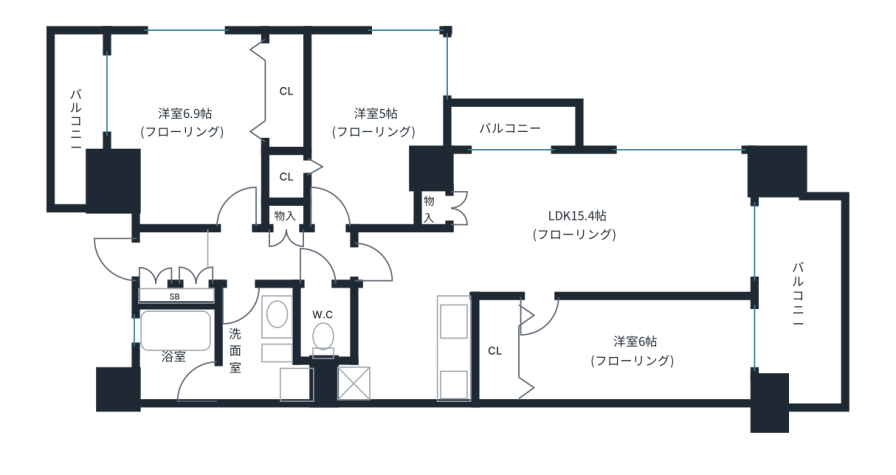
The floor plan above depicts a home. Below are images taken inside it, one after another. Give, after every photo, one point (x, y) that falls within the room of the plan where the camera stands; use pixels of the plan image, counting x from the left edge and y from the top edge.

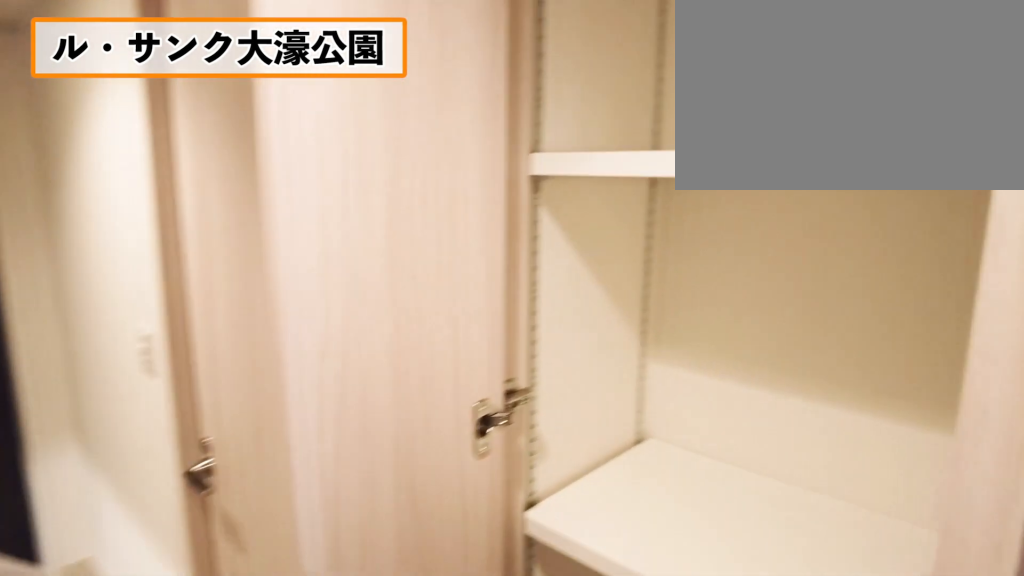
(285, 251)
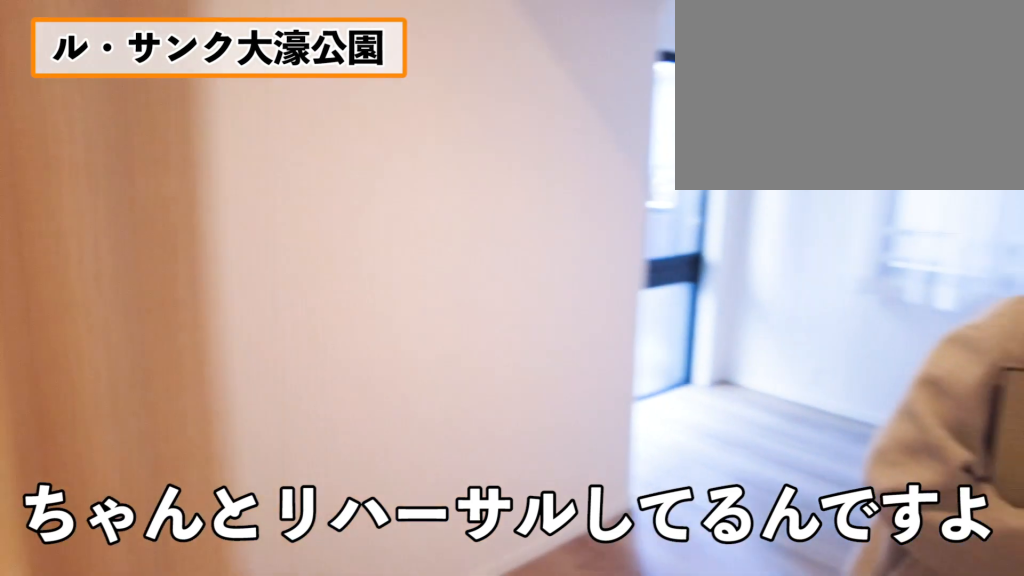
(186, 120)
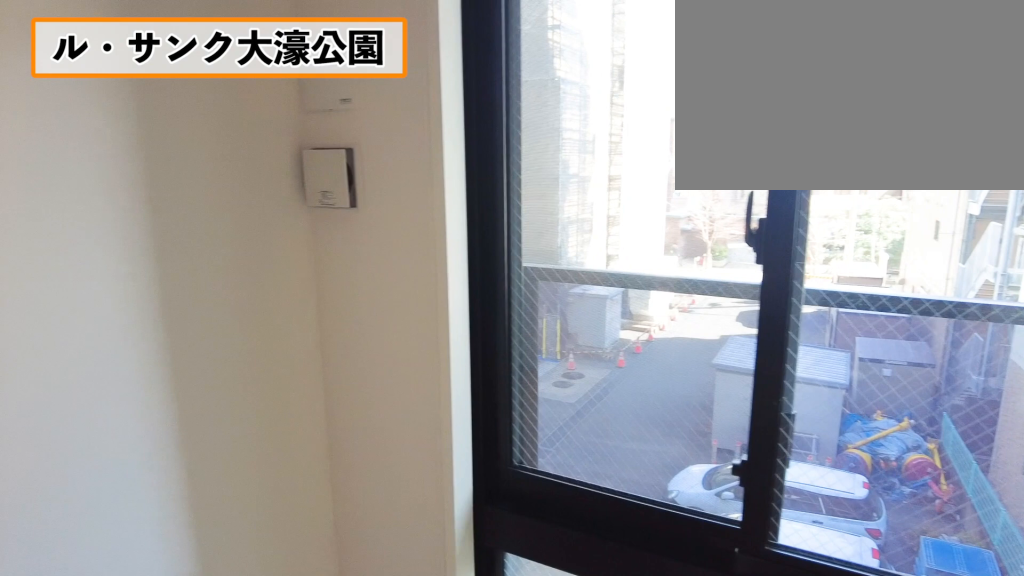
(186, 120)
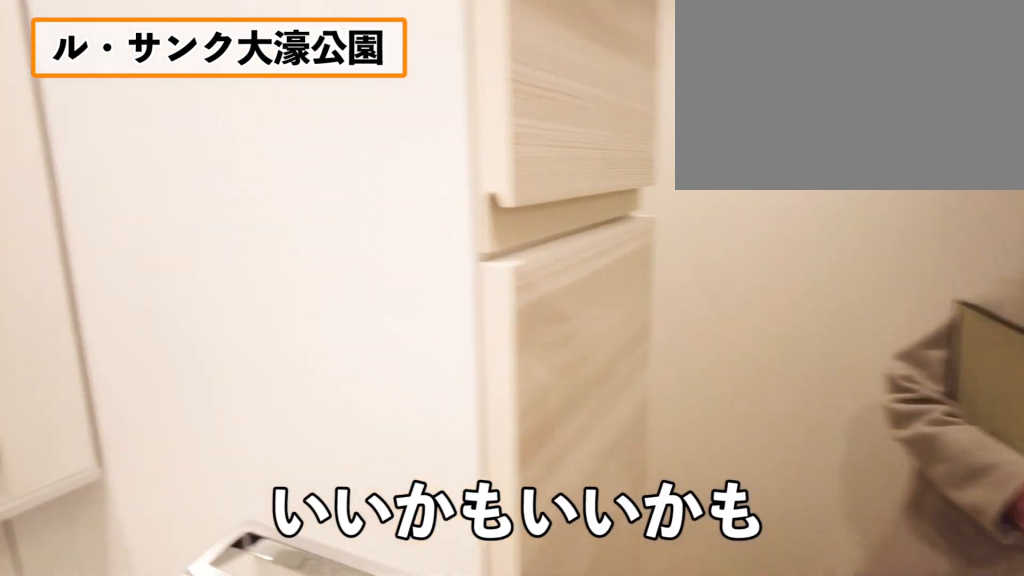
(249, 330)
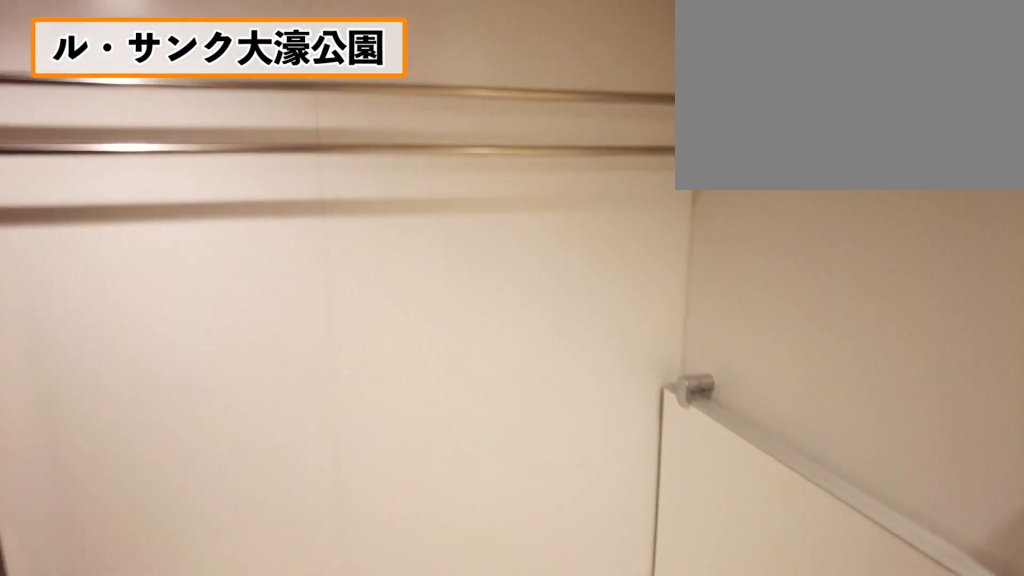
(191, 361)
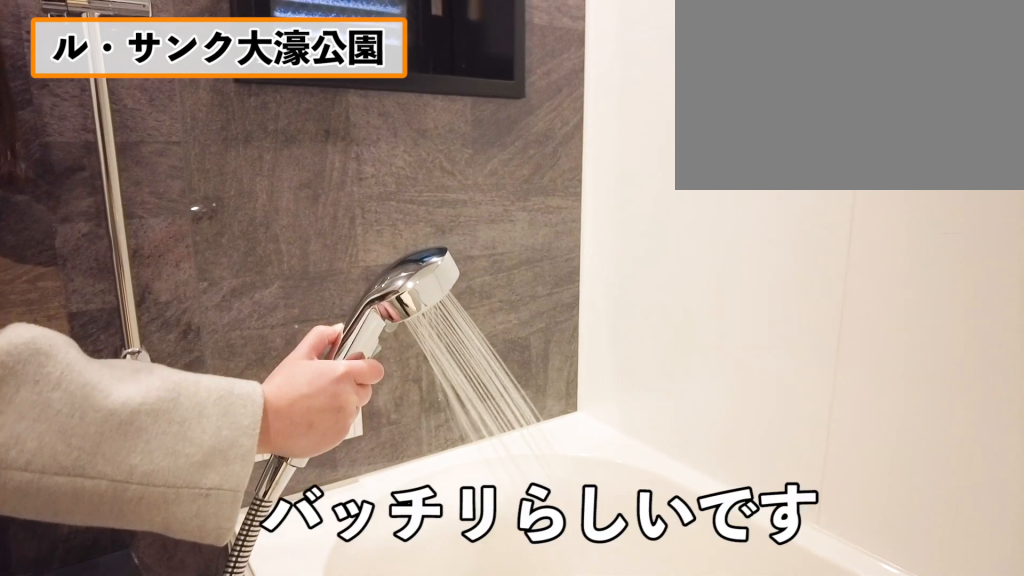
(191, 360)
